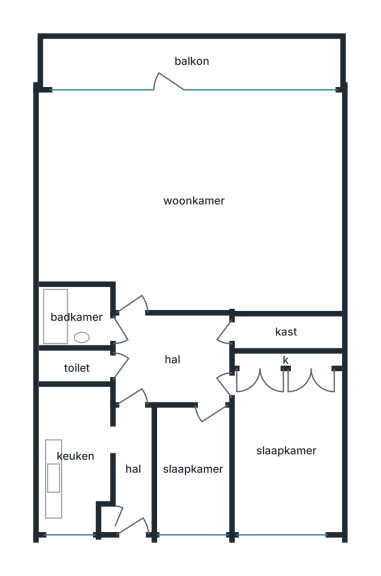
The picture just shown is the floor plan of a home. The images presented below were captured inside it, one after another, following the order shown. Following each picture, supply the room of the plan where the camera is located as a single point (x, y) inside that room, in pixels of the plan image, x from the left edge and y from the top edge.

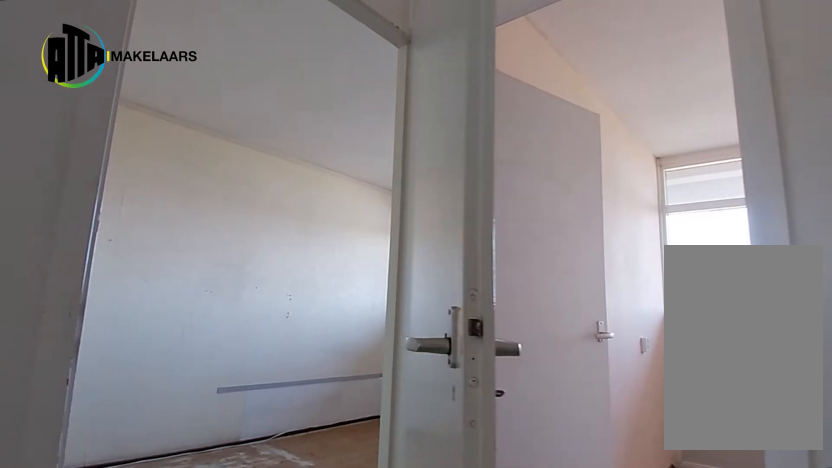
(172, 358)
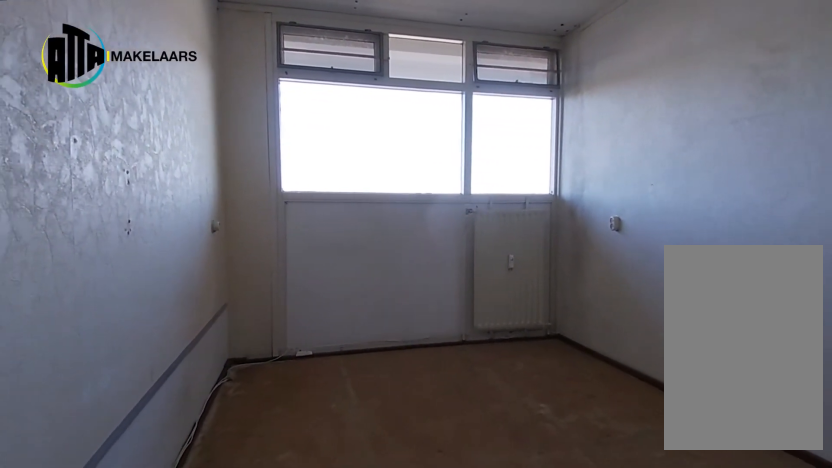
(286, 449)
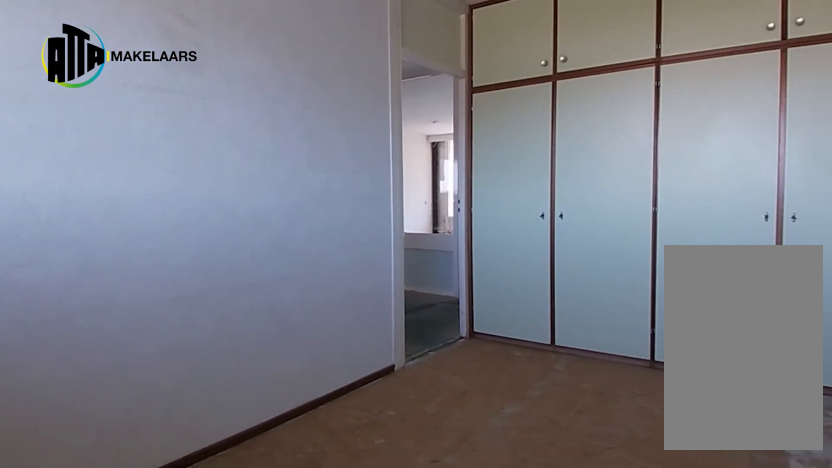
(286, 449)
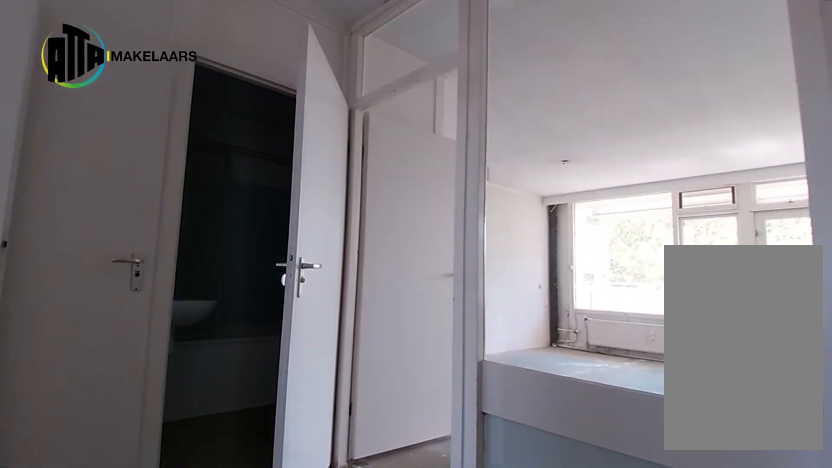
(173, 358)
